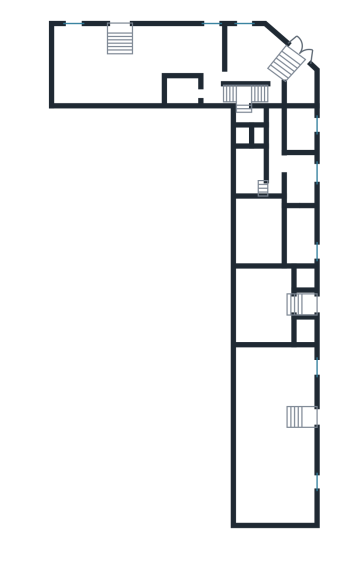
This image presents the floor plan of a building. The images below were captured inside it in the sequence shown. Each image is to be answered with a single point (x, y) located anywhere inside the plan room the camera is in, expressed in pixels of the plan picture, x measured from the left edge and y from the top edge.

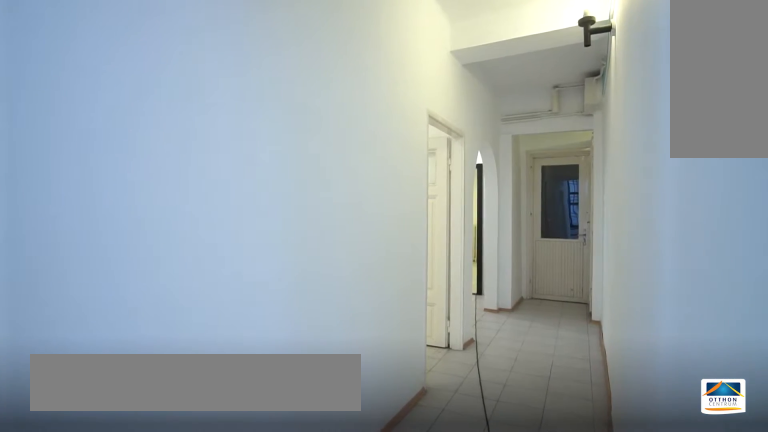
(273, 157)
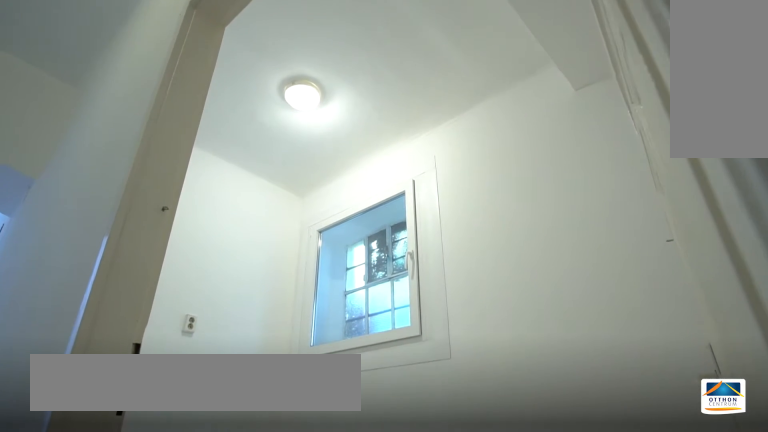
(299, 172)
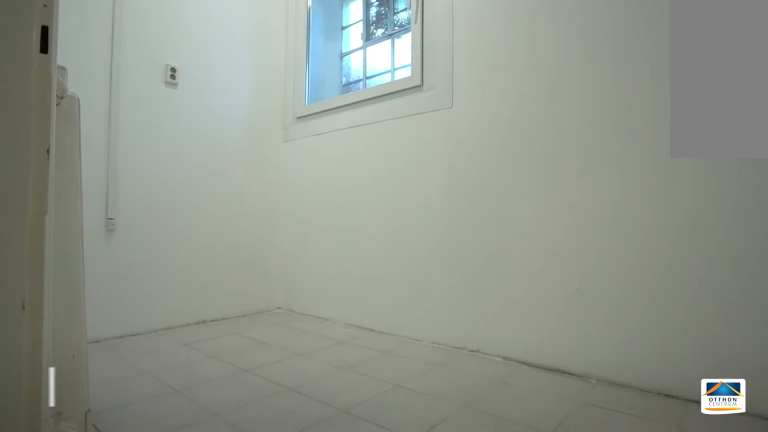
(299, 172)
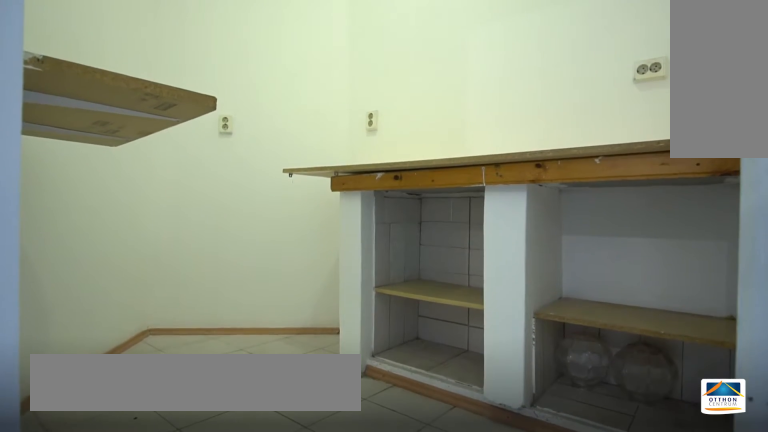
(301, 128)
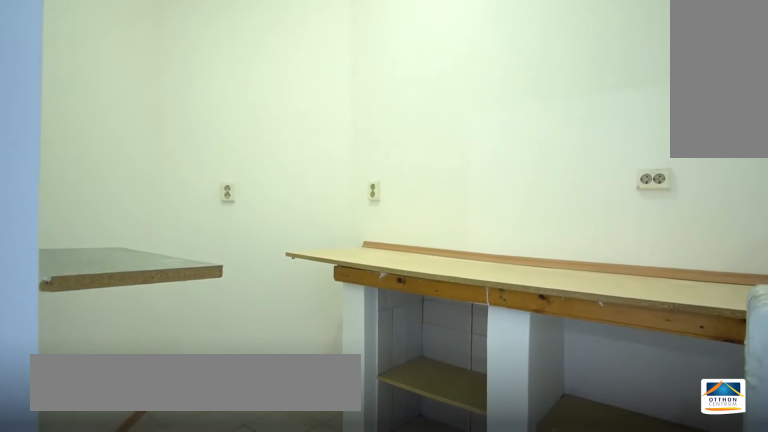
(301, 128)
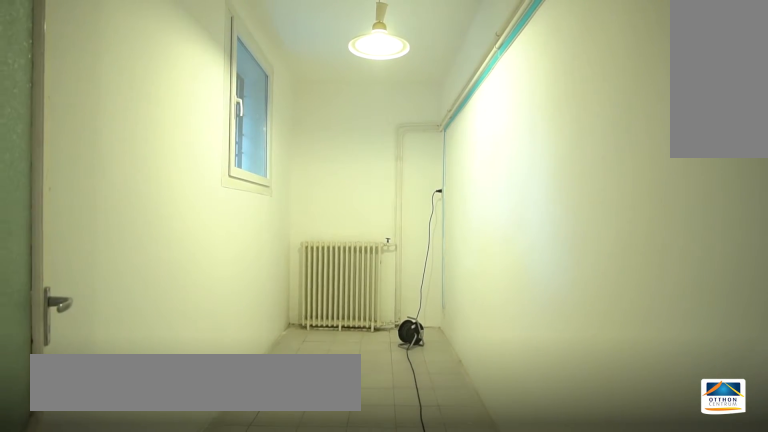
(298, 253)
